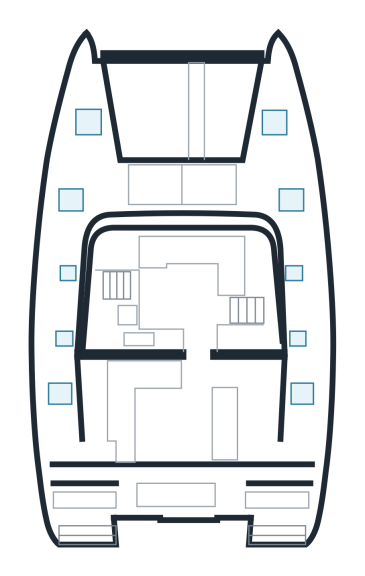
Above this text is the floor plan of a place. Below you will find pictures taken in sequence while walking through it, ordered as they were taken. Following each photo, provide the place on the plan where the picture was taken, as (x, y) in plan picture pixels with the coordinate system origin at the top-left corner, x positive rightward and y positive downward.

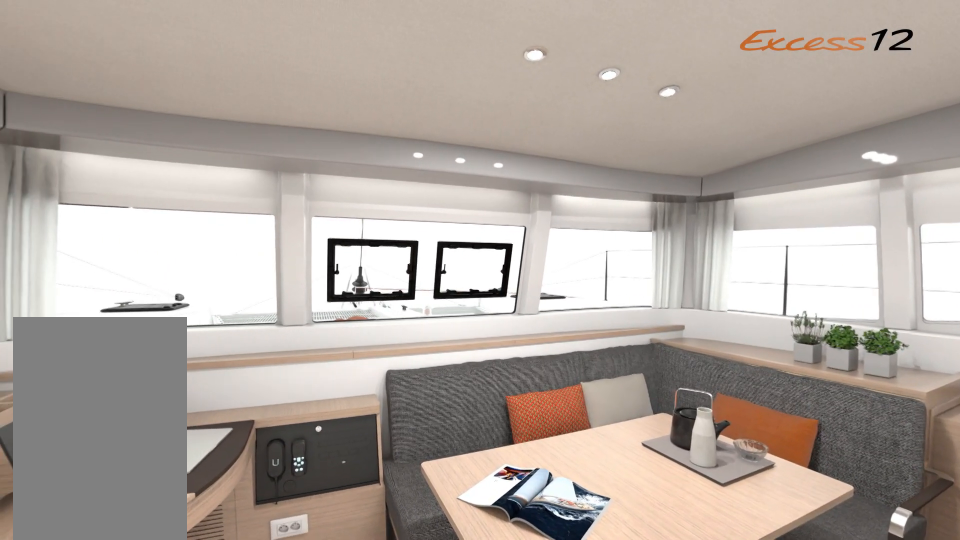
(165, 338)
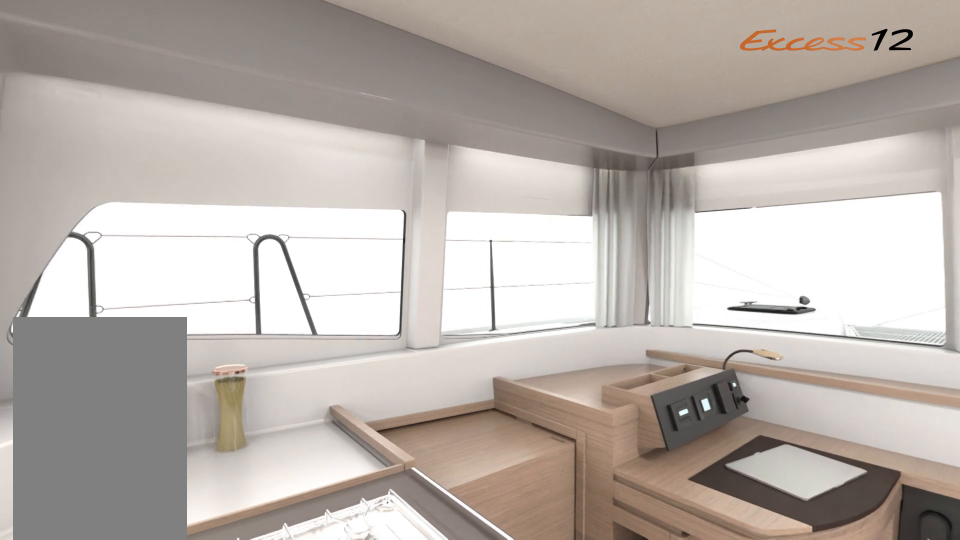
(165, 338)
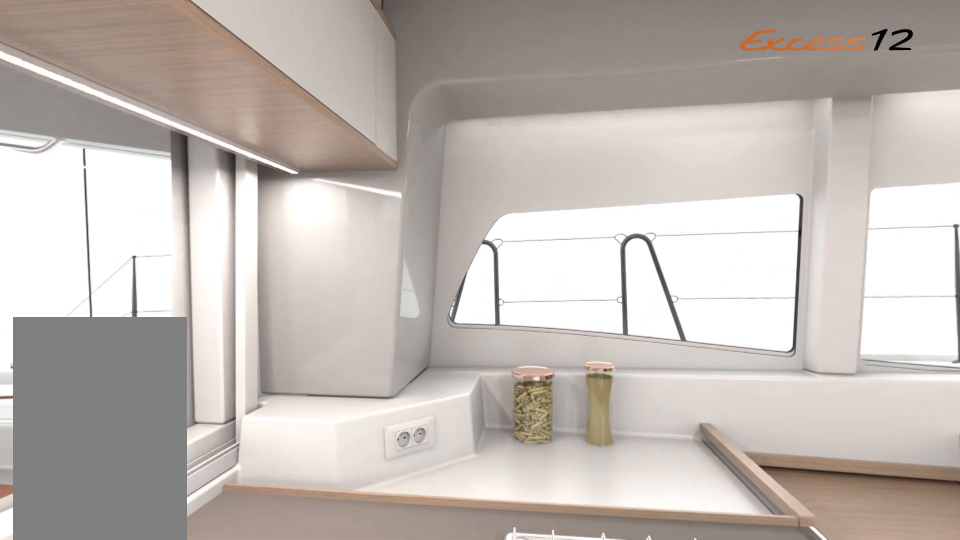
(165, 339)
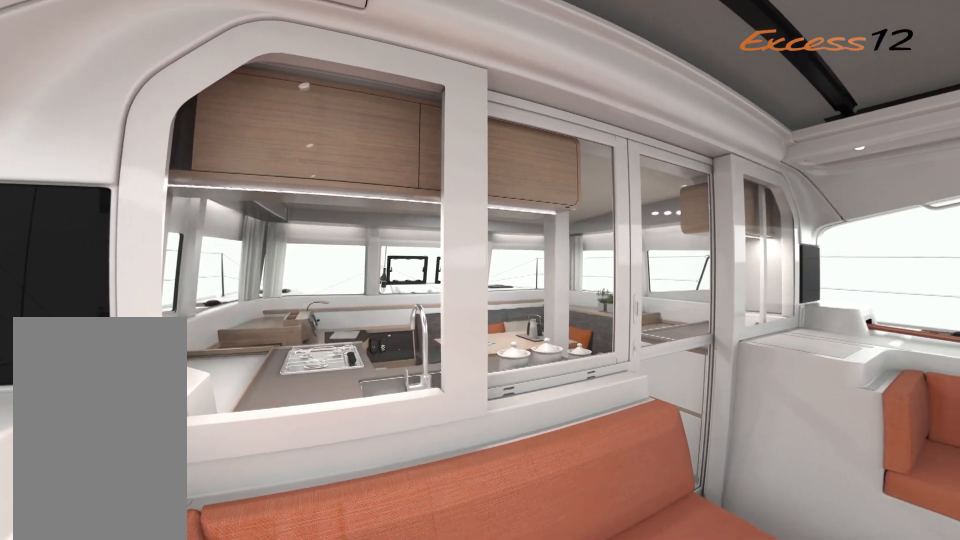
(146, 409)
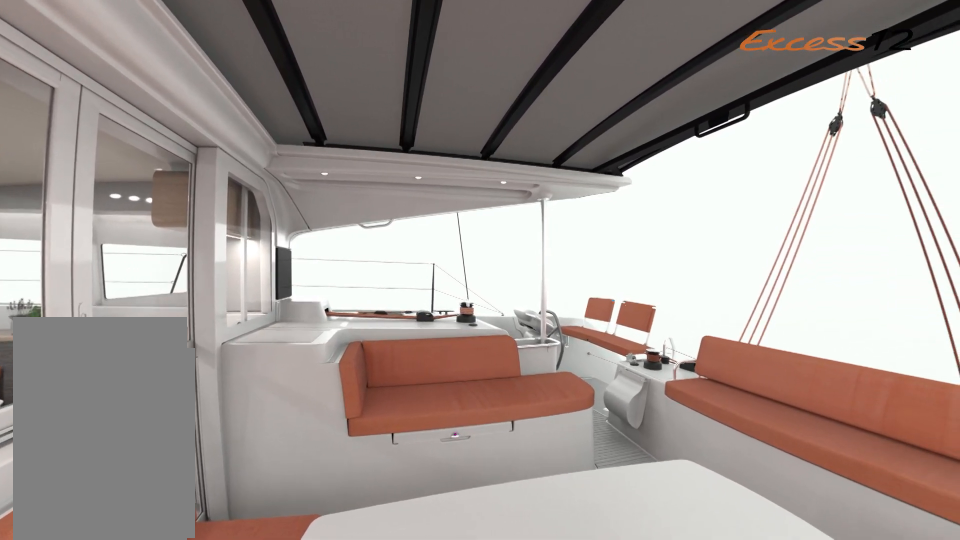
(146, 409)
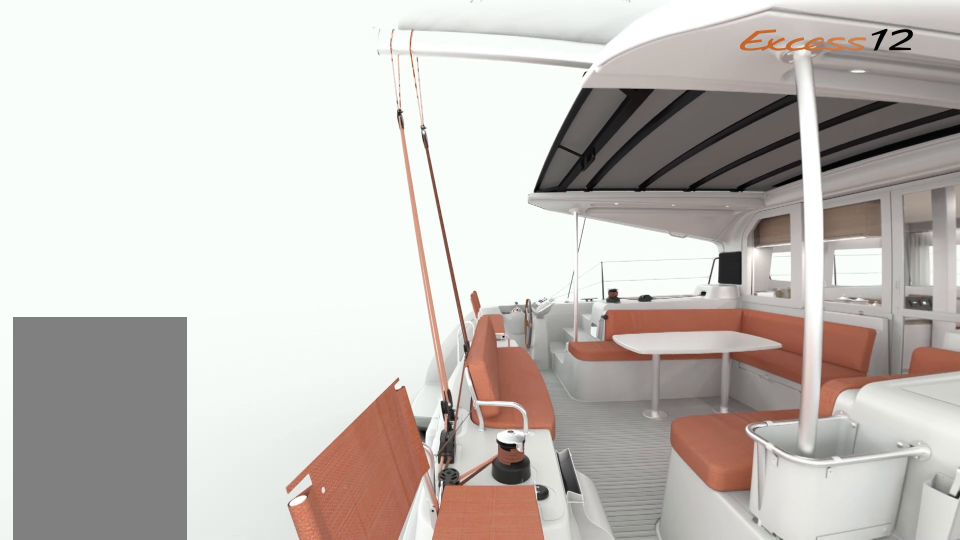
(284, 499)
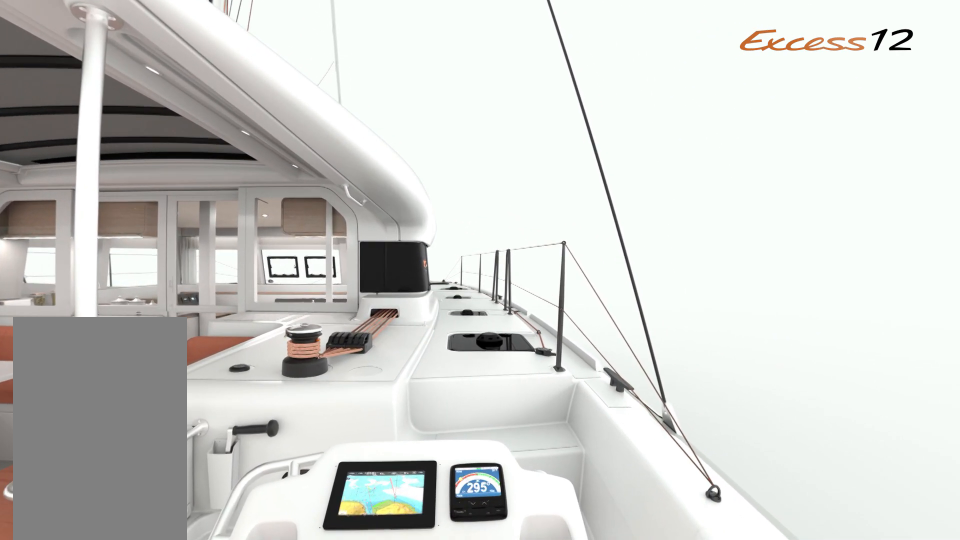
(285, 499)
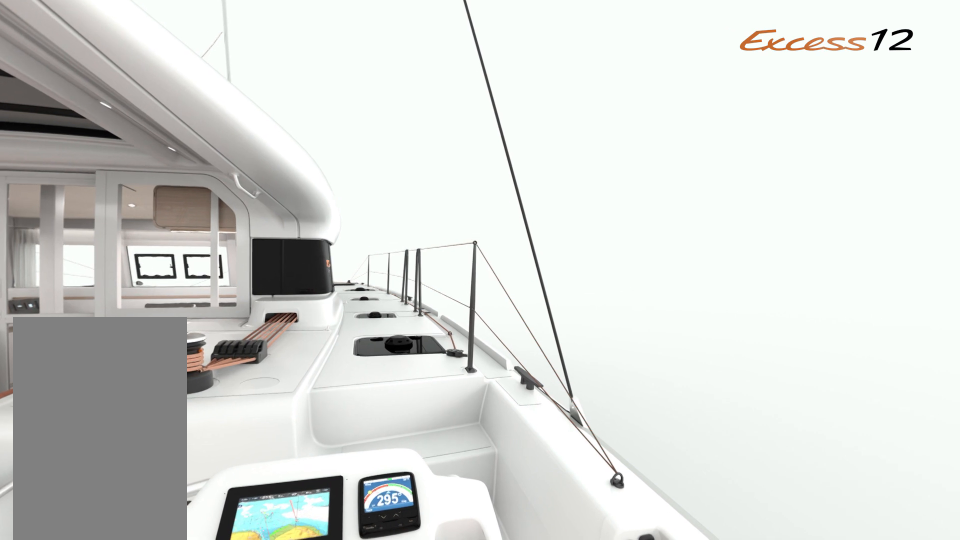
(285, 500)
